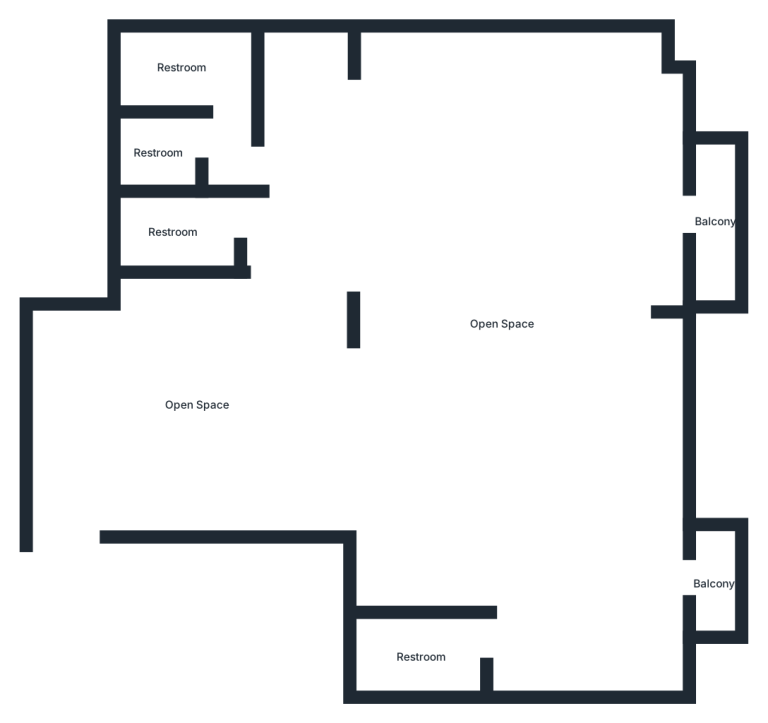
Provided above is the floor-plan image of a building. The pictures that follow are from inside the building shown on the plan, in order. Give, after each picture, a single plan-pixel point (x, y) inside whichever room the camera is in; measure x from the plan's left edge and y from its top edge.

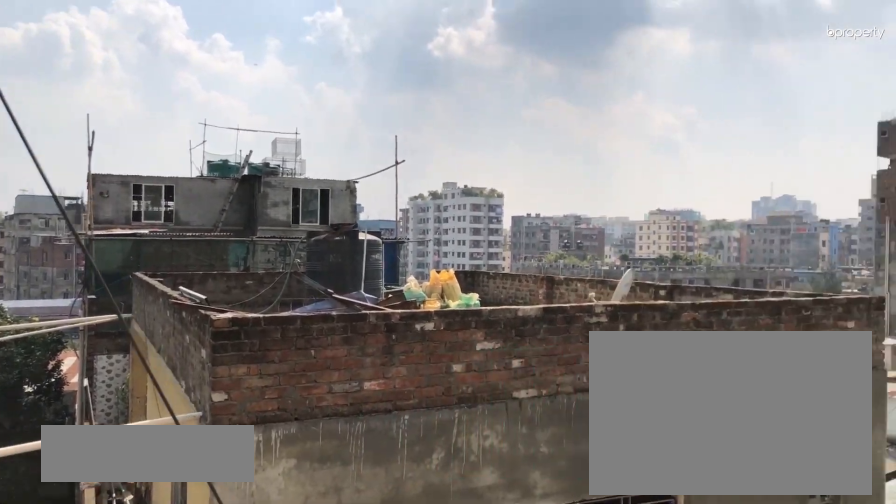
(716, 587)
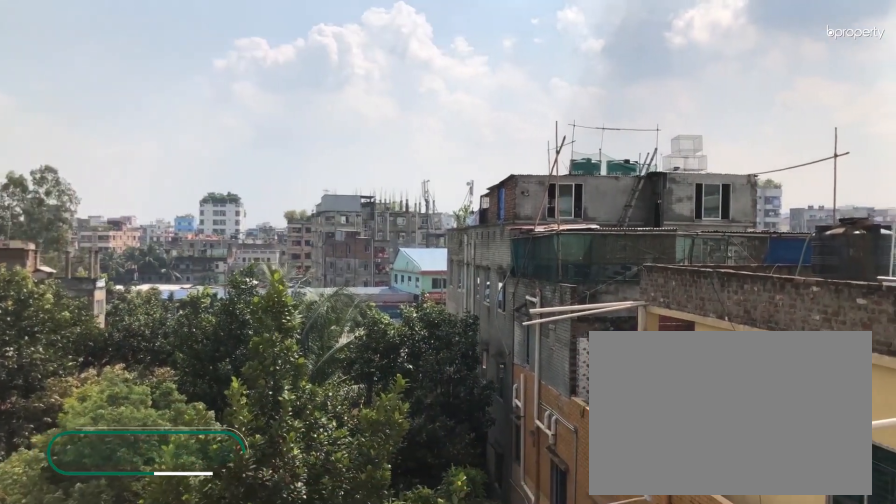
(722, 218)
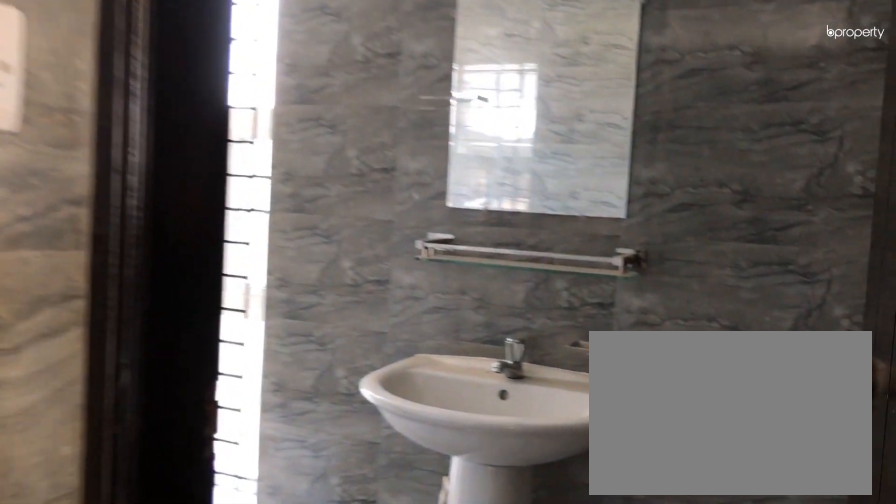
(181, 69)
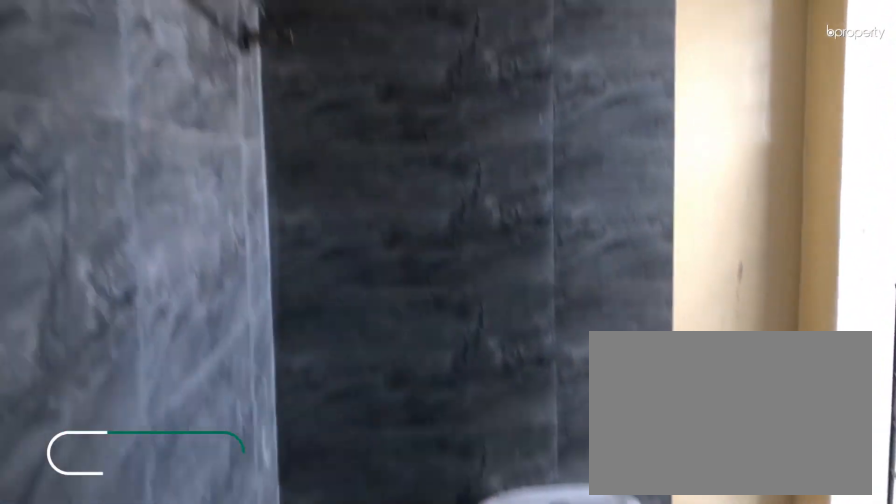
(181, 69)
